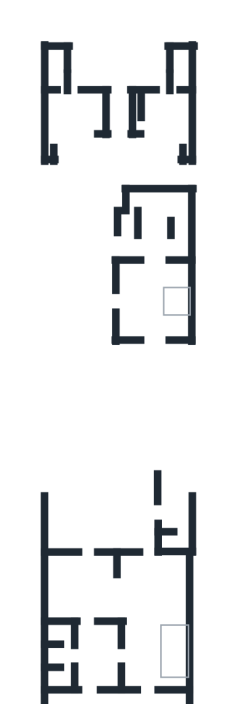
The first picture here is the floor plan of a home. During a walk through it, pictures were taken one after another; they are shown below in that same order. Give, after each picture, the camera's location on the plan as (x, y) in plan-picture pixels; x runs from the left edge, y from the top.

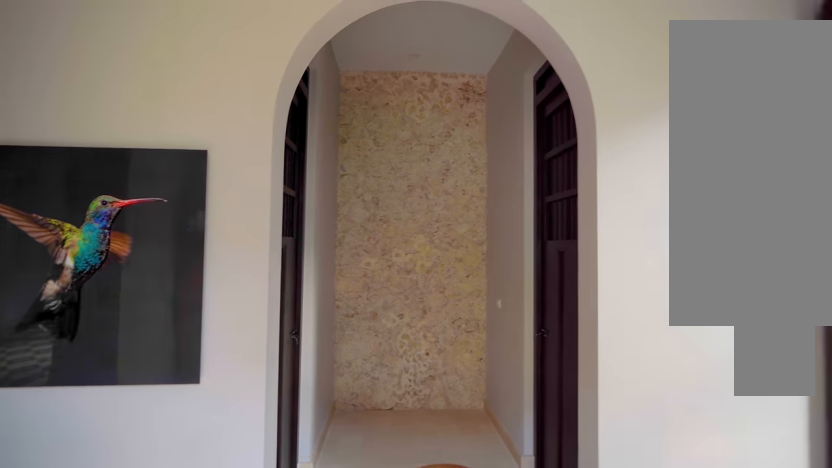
(92, 658)
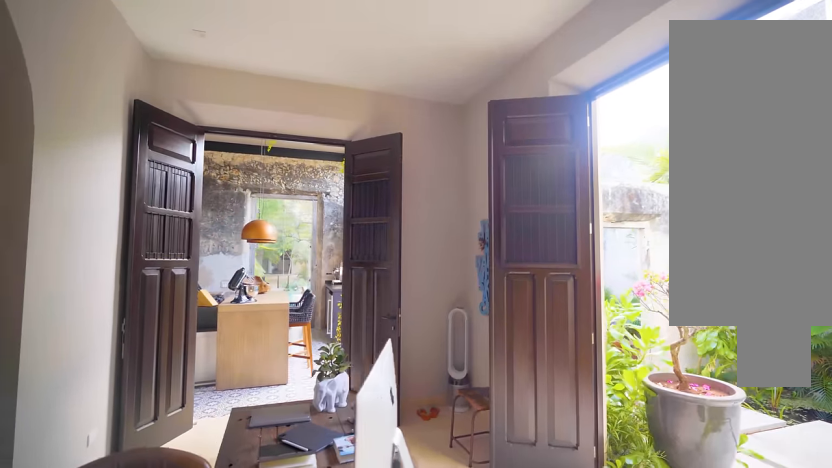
(90, 657)
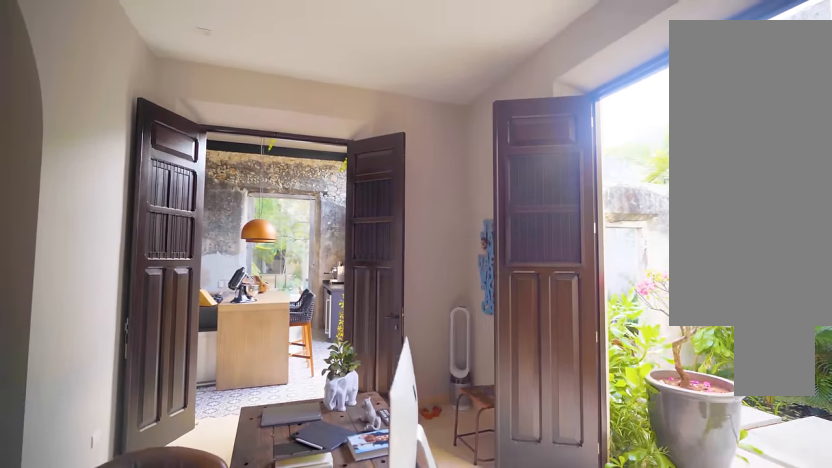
(90, 657)
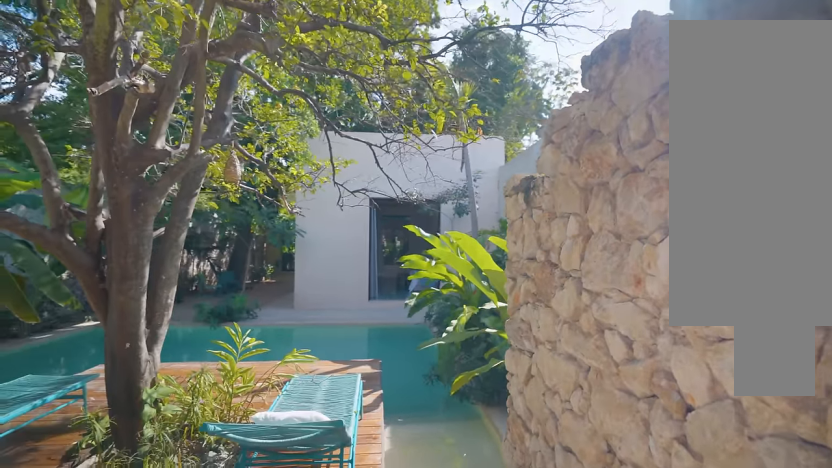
(67, 512)
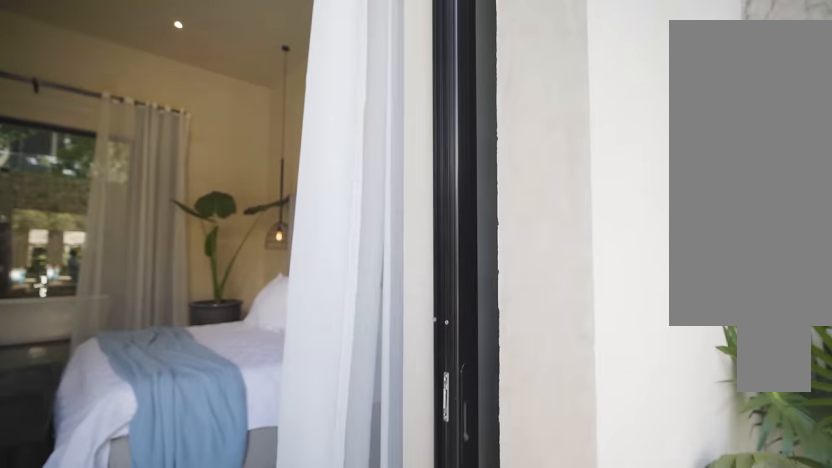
(125, 374)
